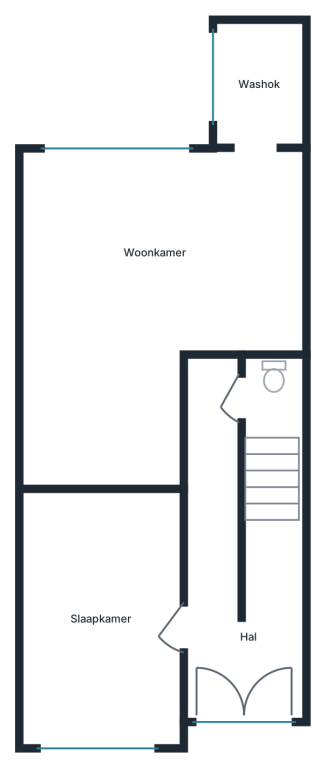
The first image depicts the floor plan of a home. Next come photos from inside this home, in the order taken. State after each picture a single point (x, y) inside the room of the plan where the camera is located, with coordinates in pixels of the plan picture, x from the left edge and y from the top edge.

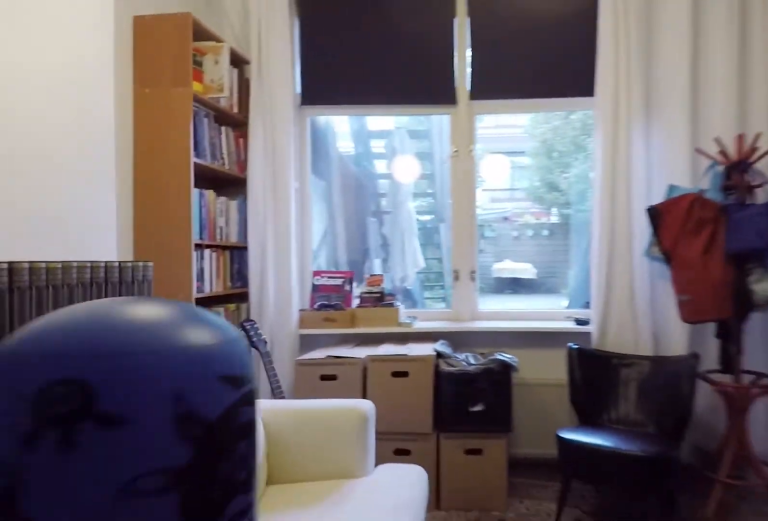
(95, 265)
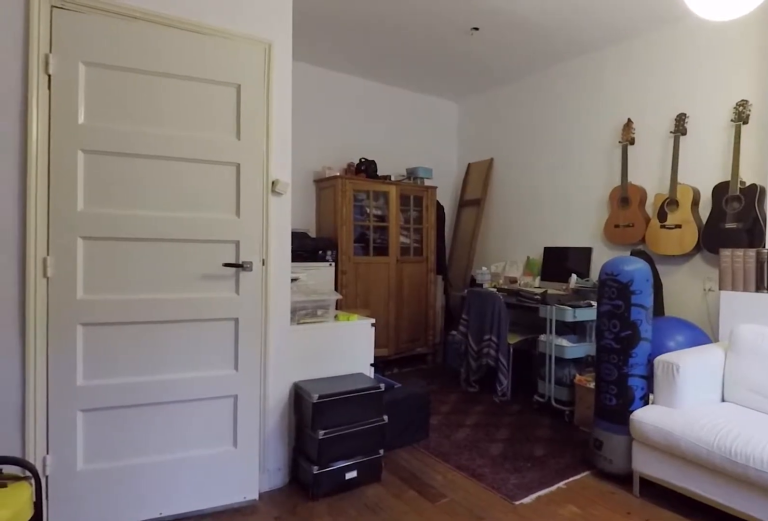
(95, 265)
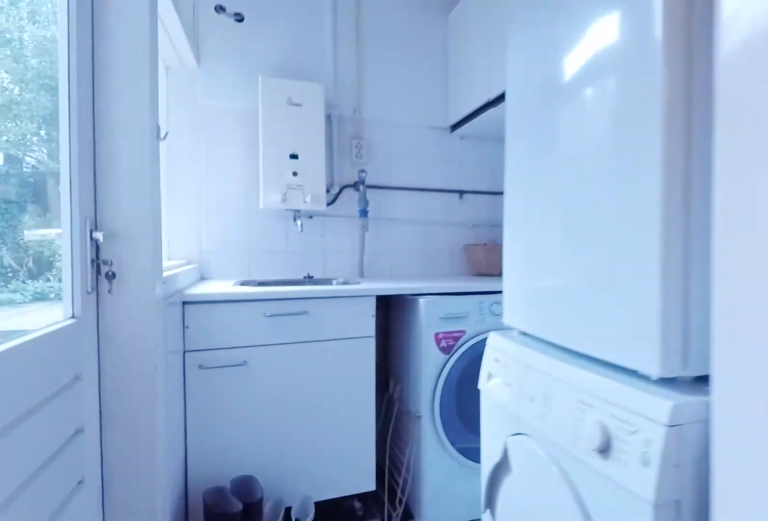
(258, 87)
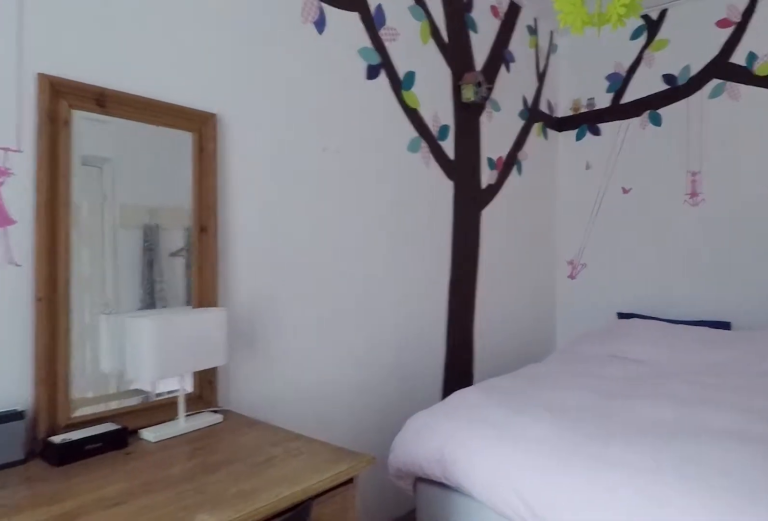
(102, 617)
